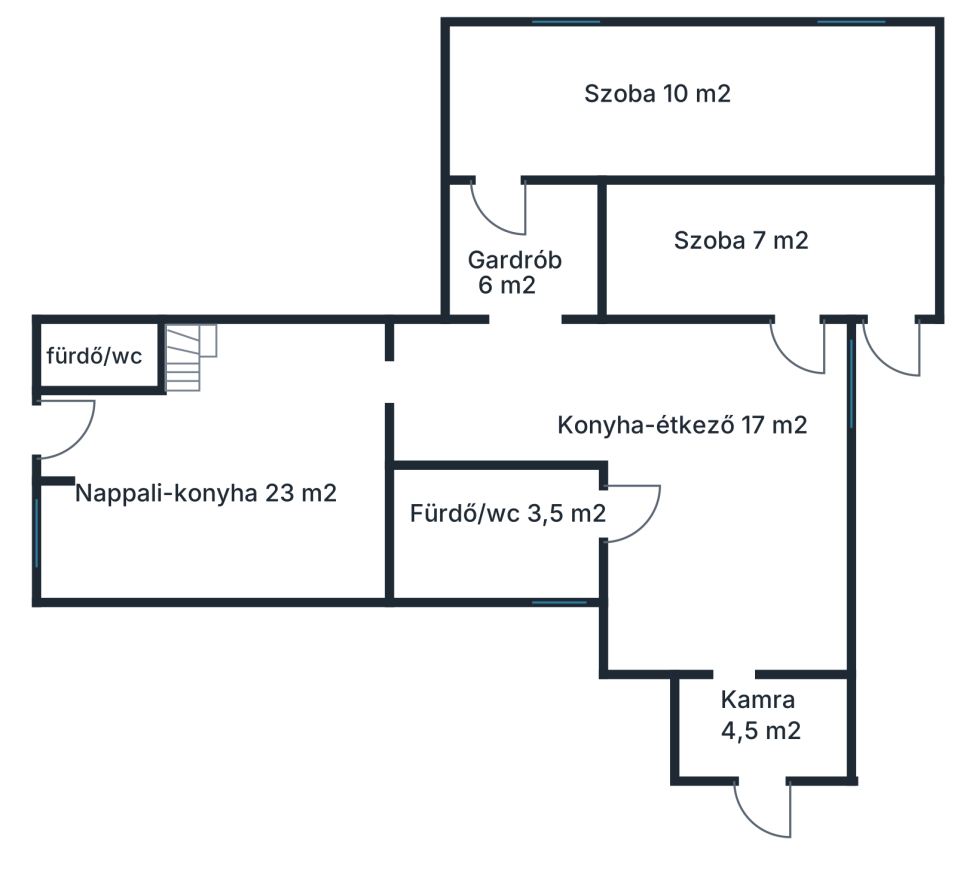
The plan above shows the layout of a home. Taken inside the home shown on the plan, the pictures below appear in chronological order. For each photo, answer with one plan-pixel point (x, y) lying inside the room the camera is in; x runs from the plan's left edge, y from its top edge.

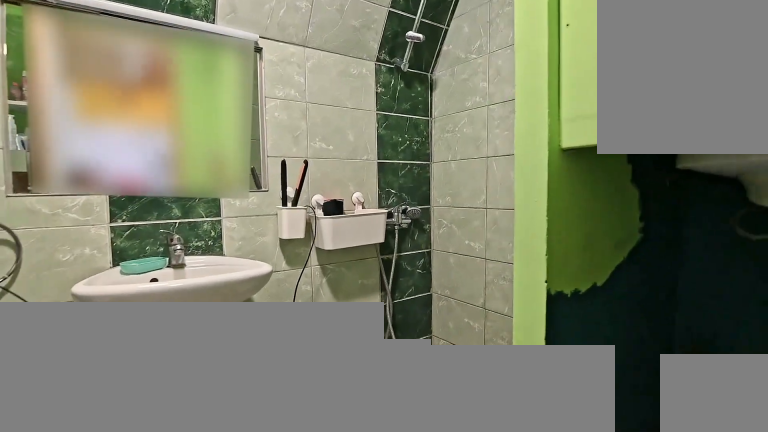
(91, 360)
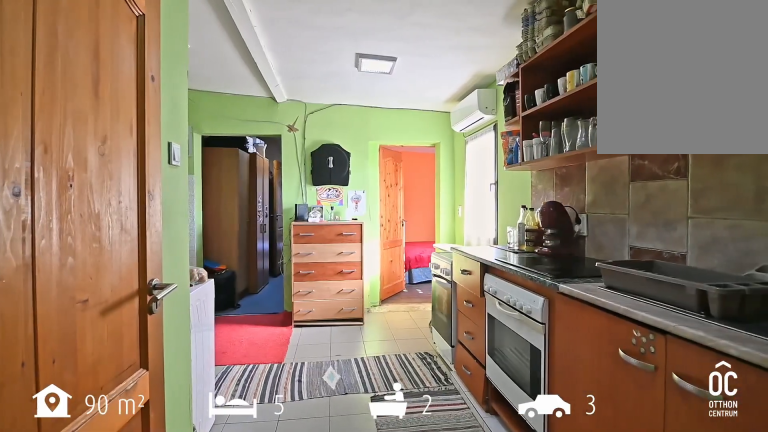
(726, 495)
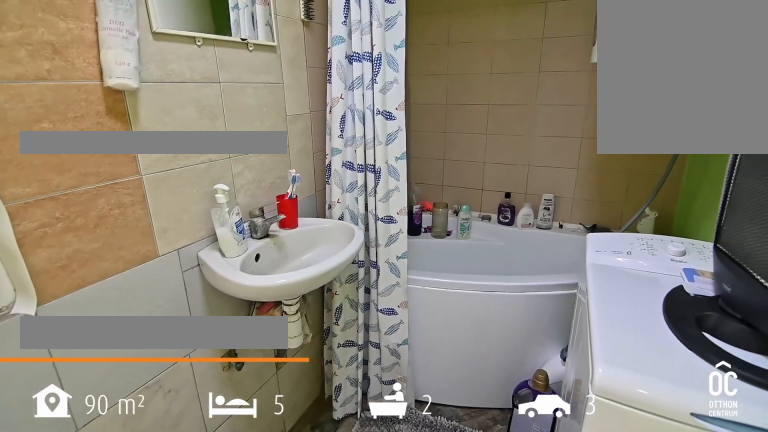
(496, 519)
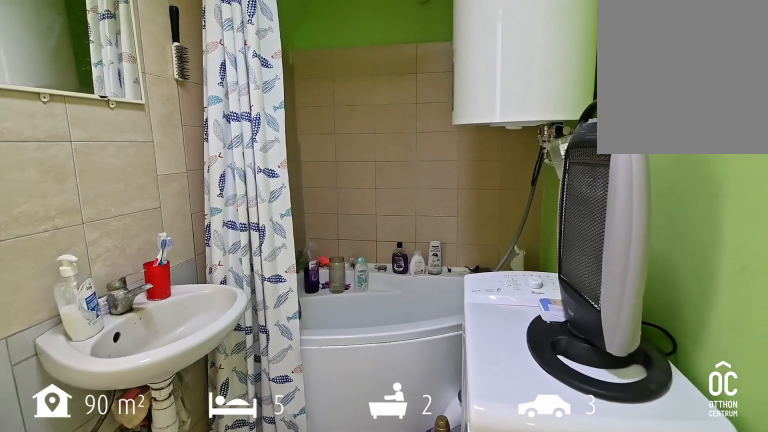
(497, 519)
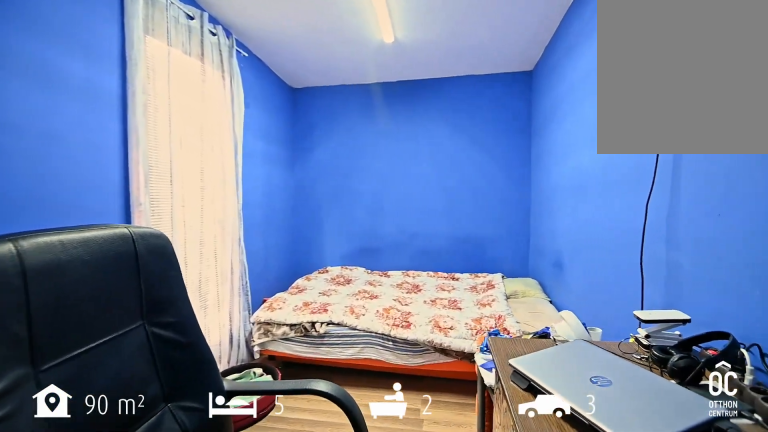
(695, 105)
